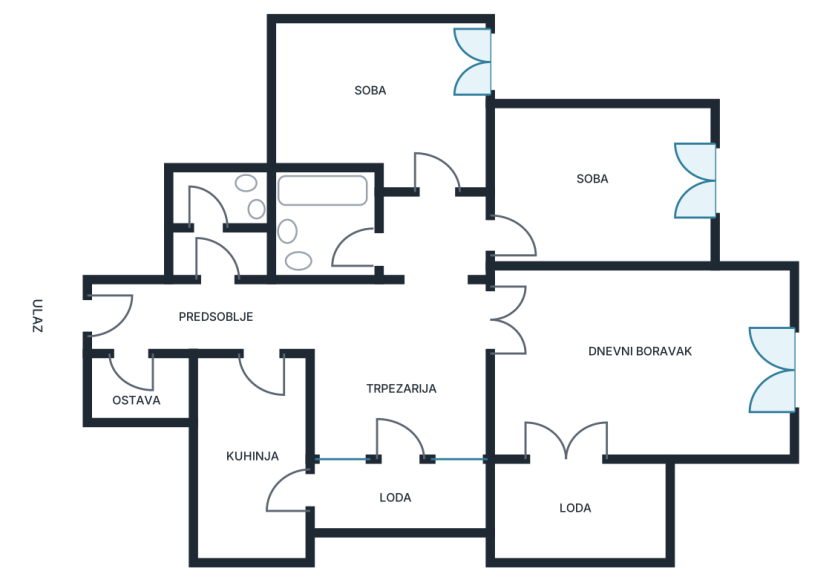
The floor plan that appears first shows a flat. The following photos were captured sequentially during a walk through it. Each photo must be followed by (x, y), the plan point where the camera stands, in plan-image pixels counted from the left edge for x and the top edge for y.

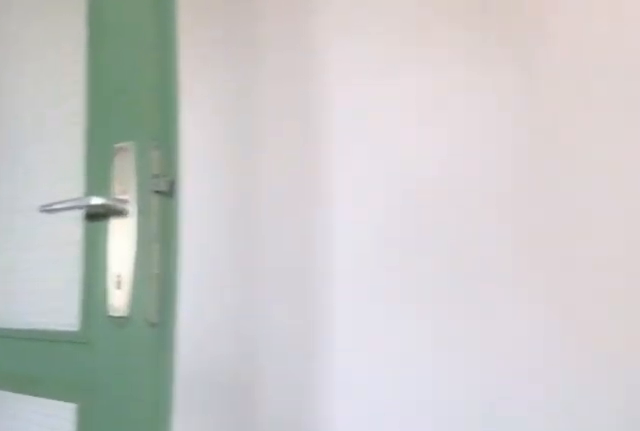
(575, 346)
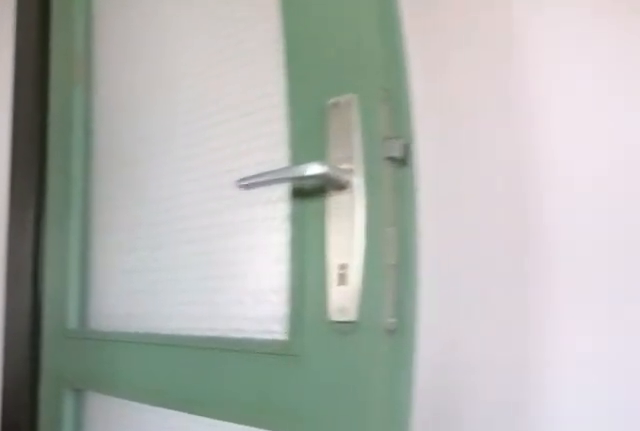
(565, 340)
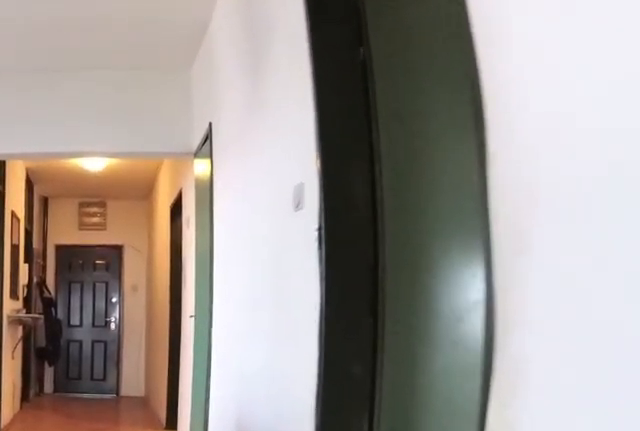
(511, 330)
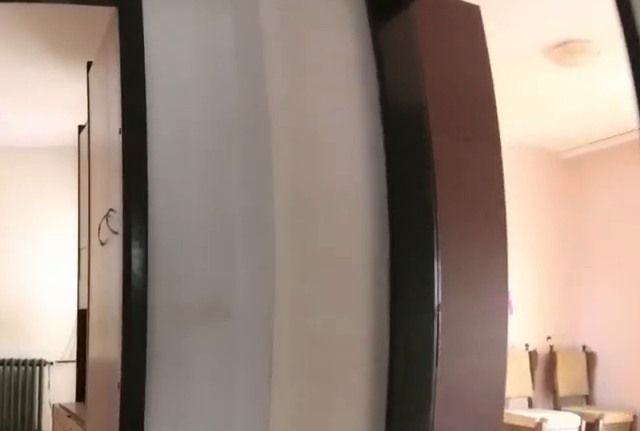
(436, 312)
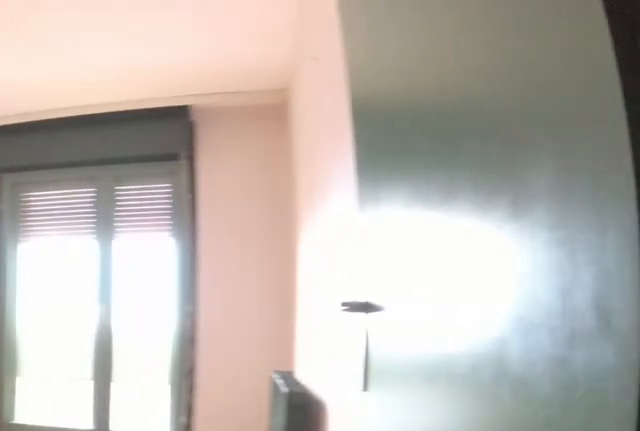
(444, 249)
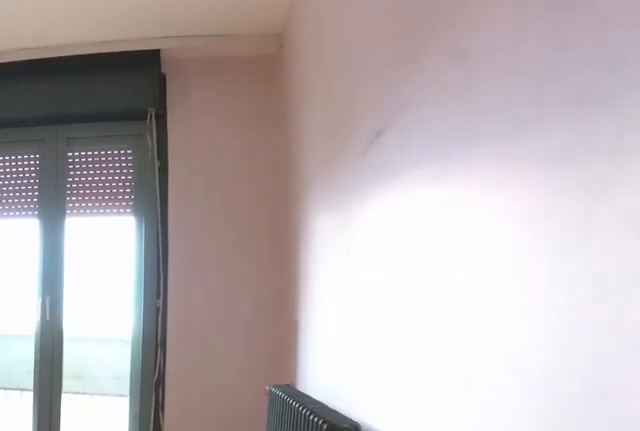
(480, 249)
